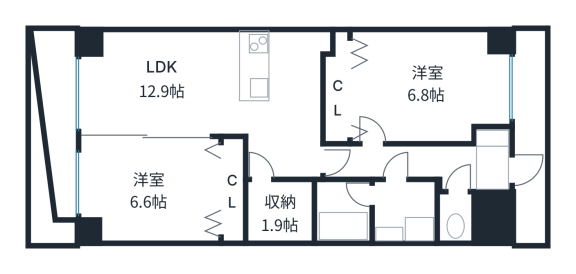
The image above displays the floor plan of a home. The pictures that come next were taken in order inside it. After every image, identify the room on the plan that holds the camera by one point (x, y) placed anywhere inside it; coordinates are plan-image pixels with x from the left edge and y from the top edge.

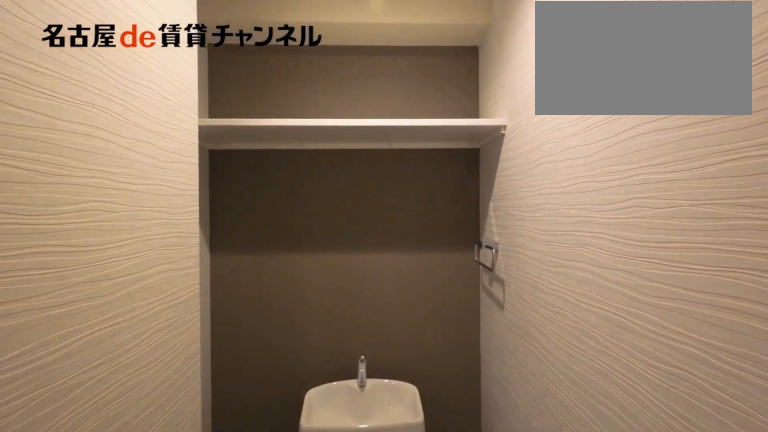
(455, 217)
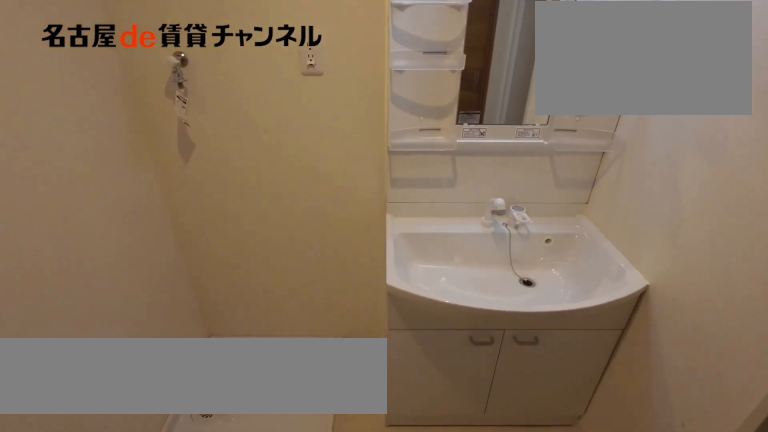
(405, 211)
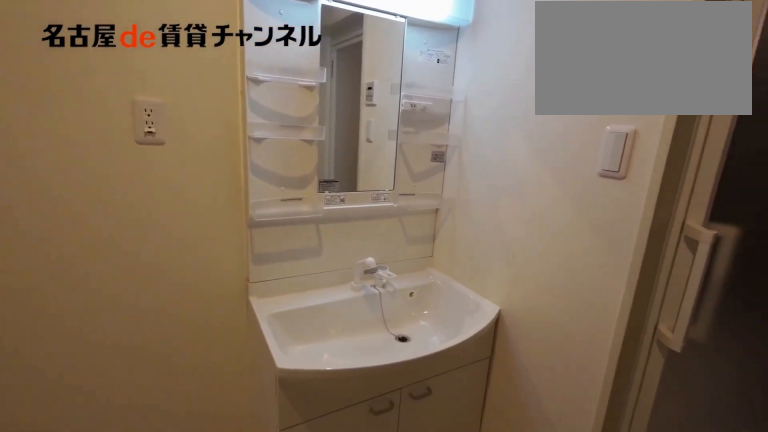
(405, 211)
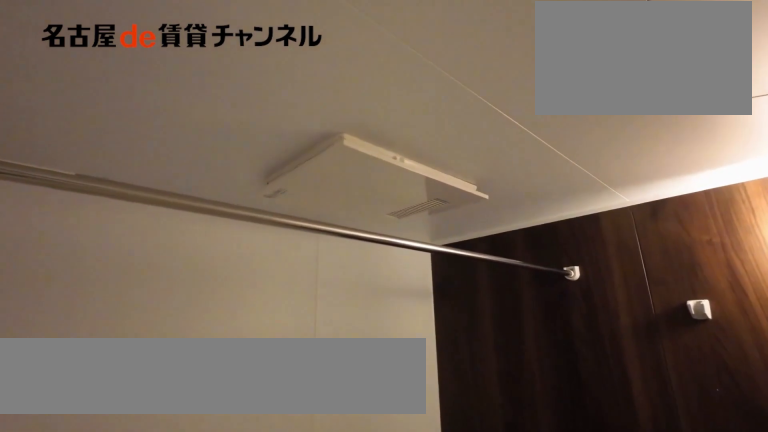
(342, 211)
